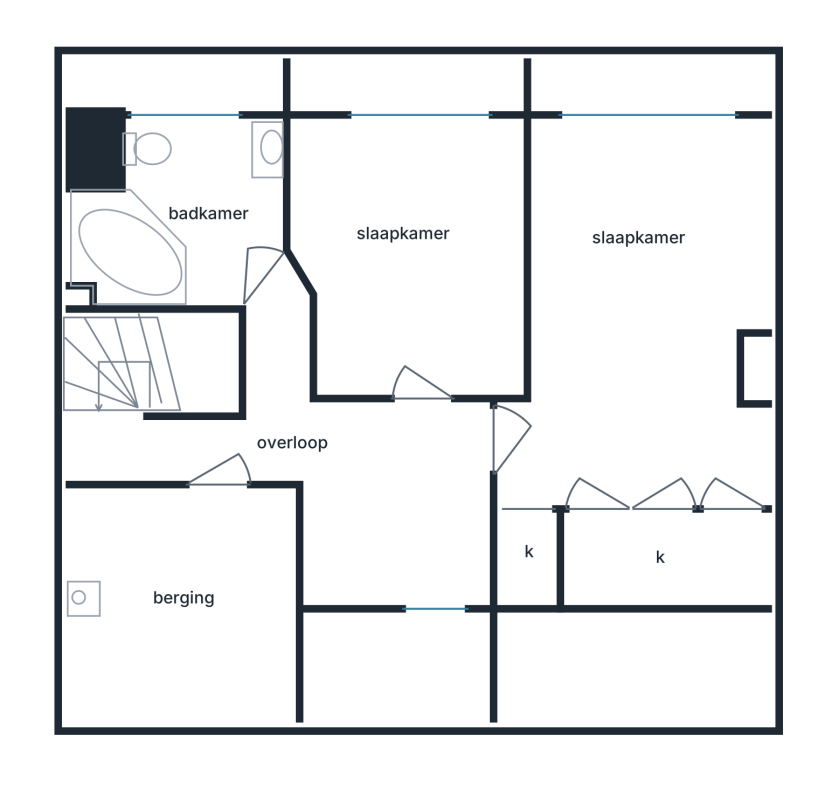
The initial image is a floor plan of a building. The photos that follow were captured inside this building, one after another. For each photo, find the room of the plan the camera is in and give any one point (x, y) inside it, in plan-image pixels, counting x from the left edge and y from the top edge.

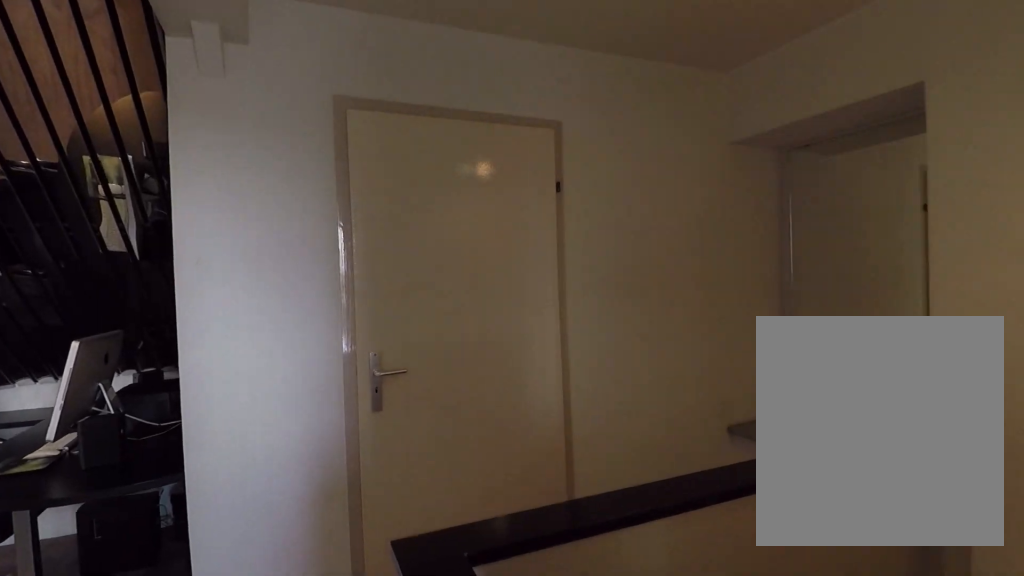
(329, 464)
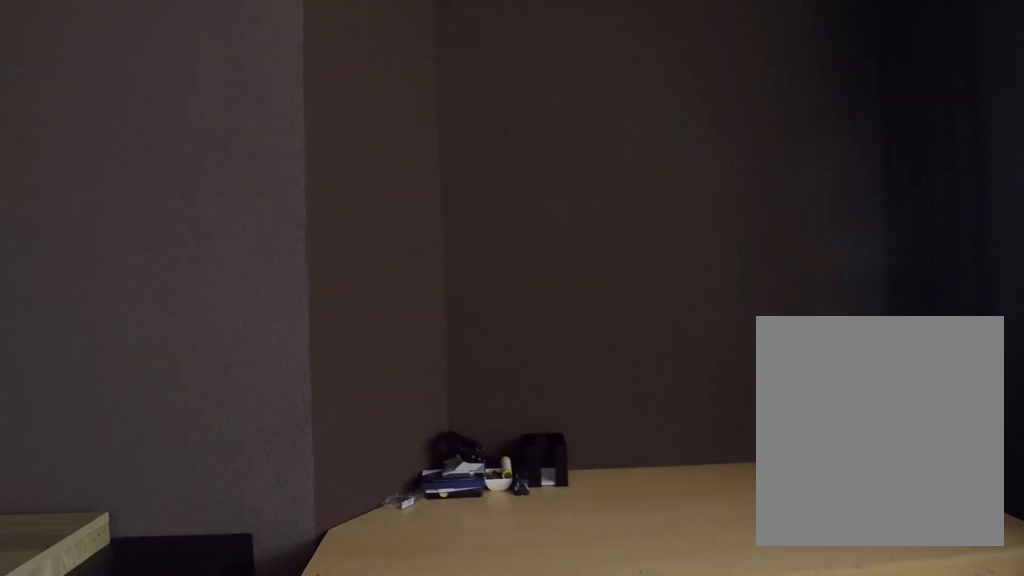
(414, 255)
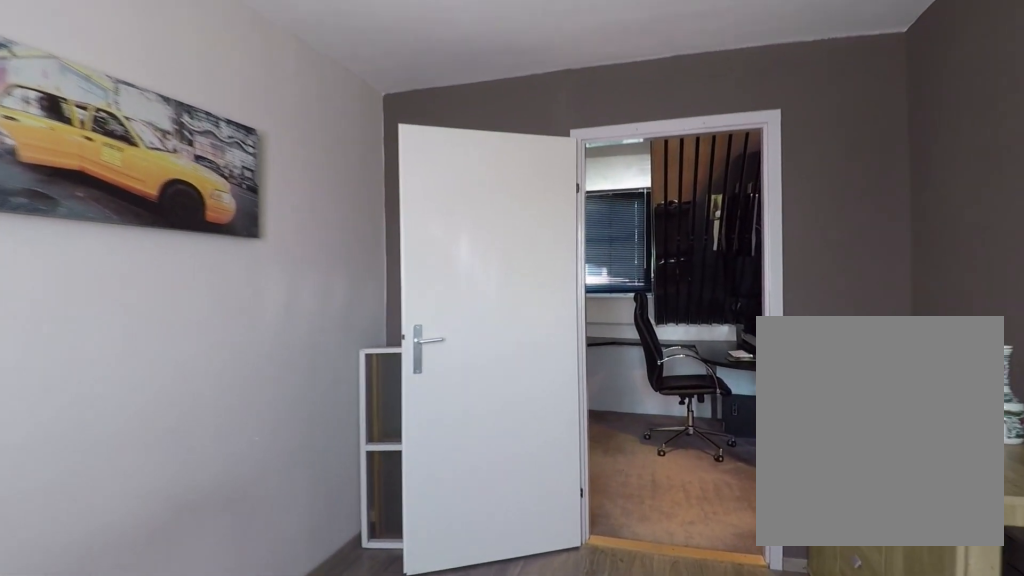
(414, 255)
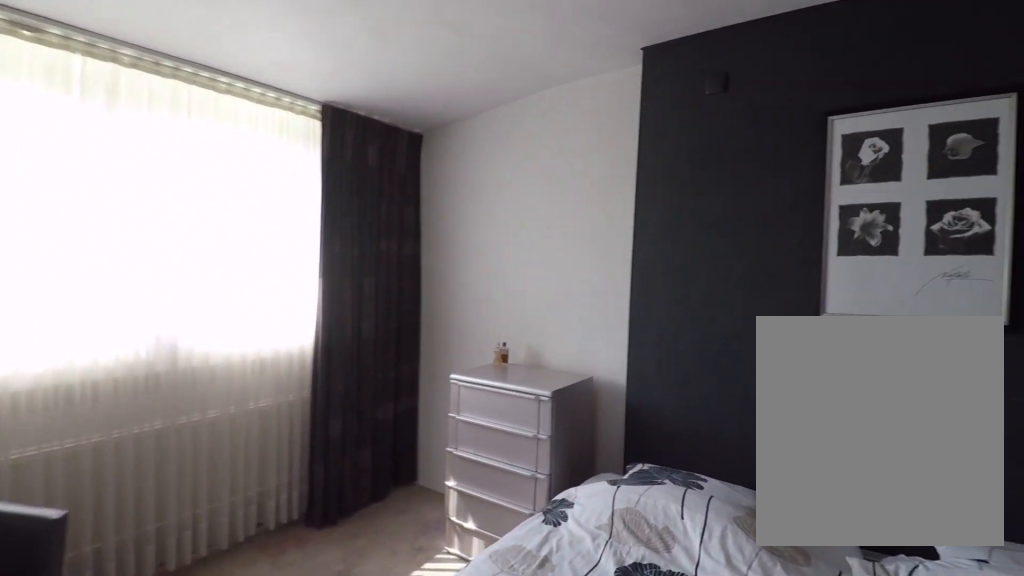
(647, 320)
